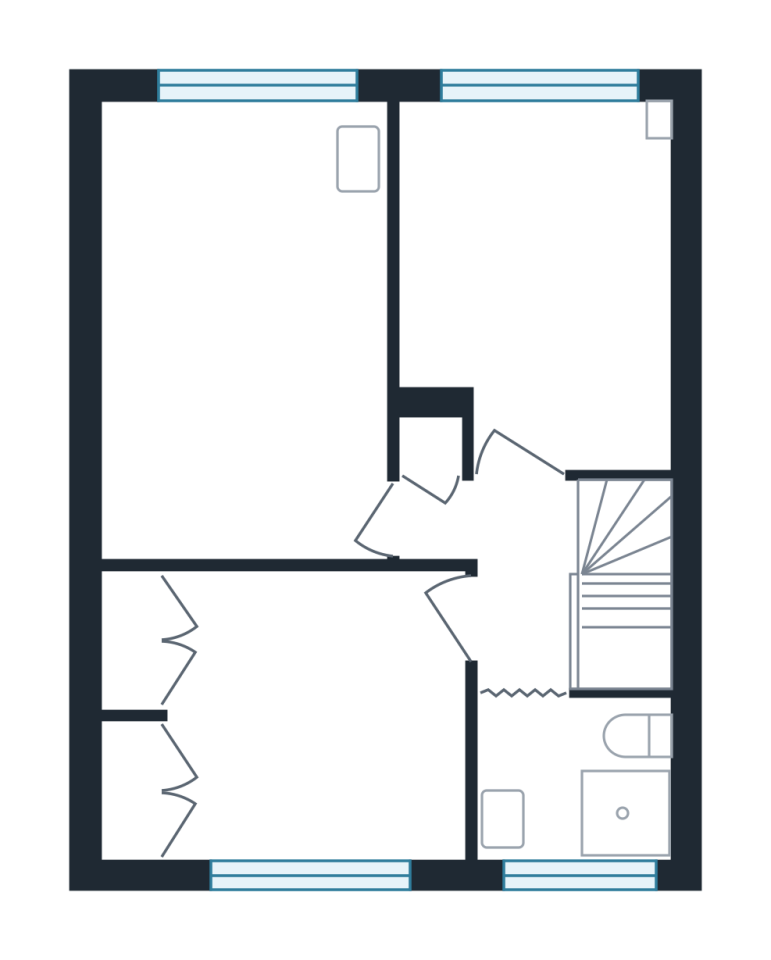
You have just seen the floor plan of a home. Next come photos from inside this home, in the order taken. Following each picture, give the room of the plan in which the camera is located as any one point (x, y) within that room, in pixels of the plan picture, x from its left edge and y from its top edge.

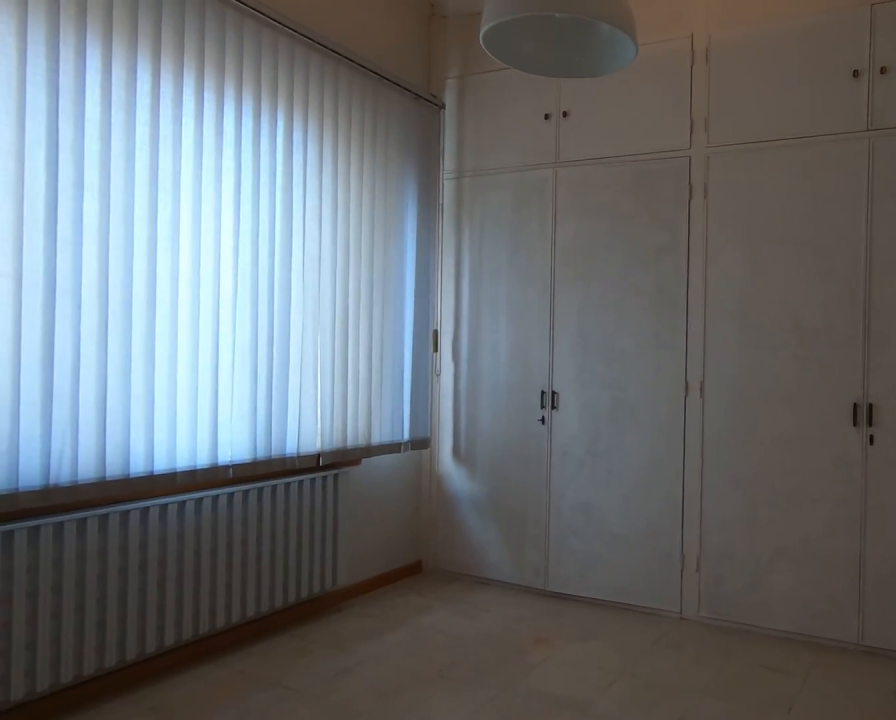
(316, 716)
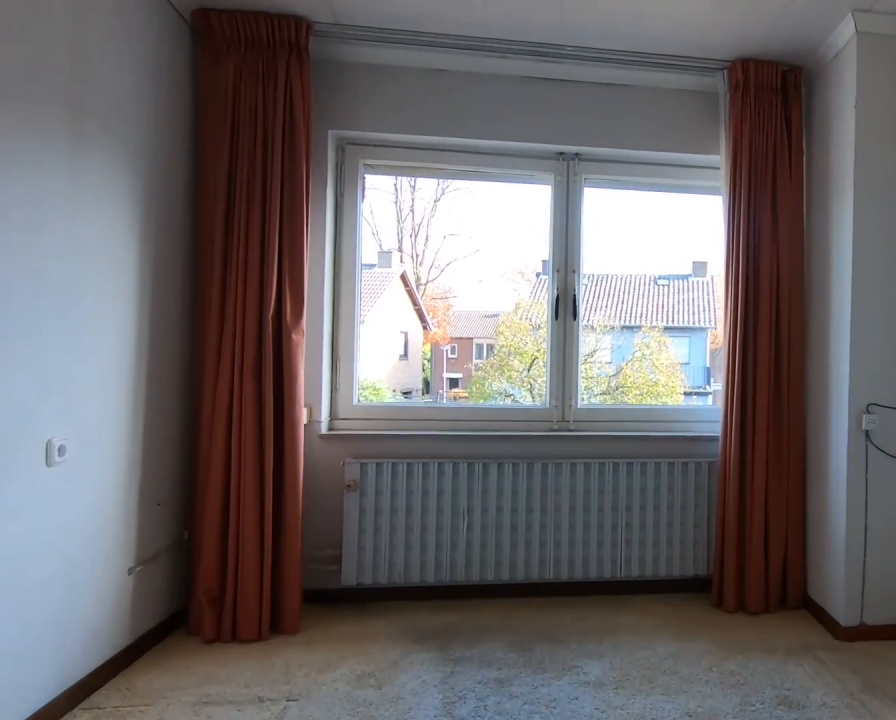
(542, 279)
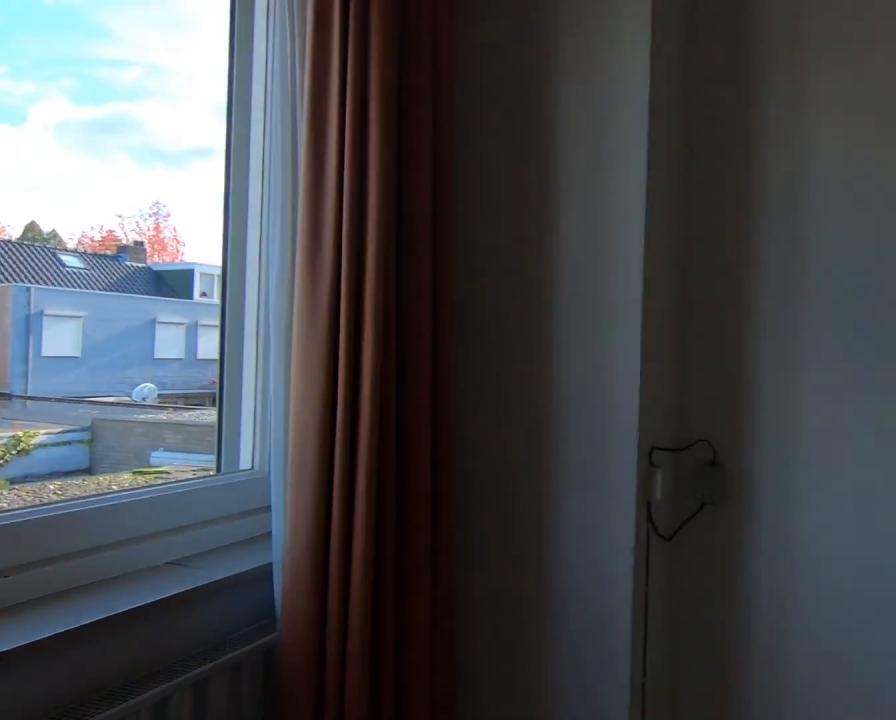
(542, 279)
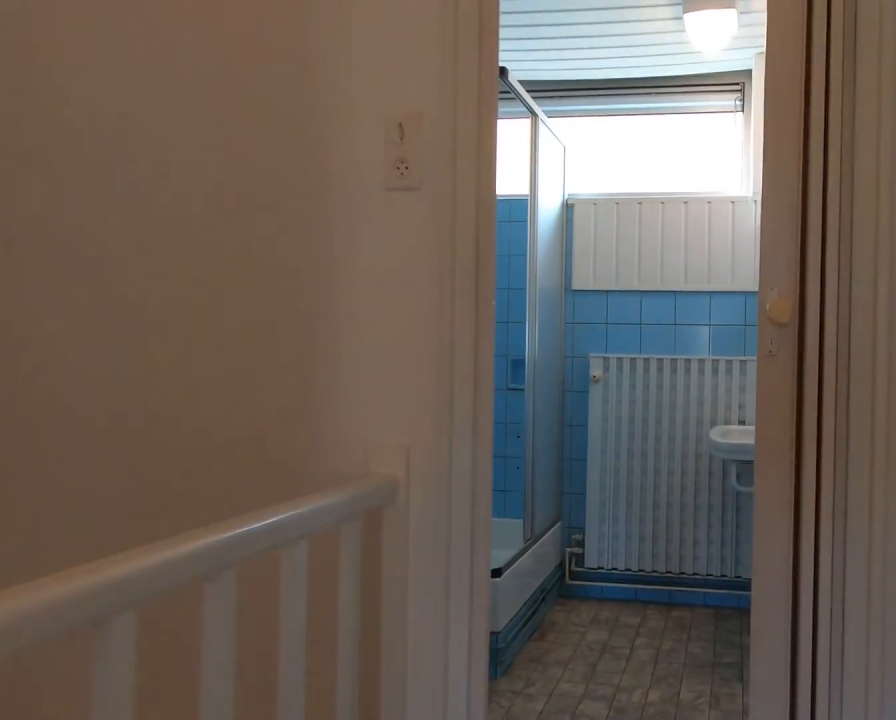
(507, 570)
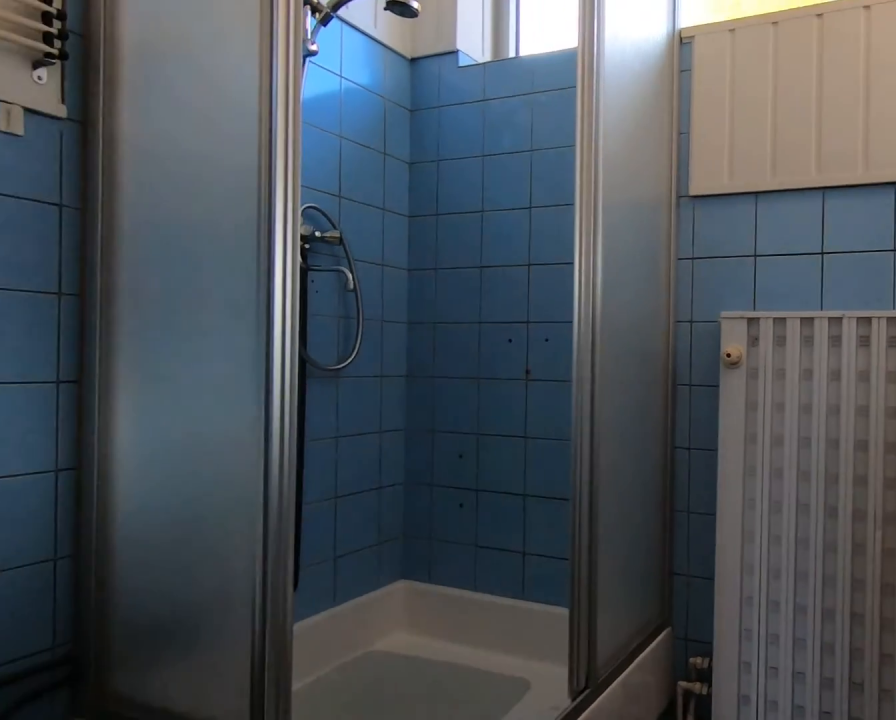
(573, 778)
